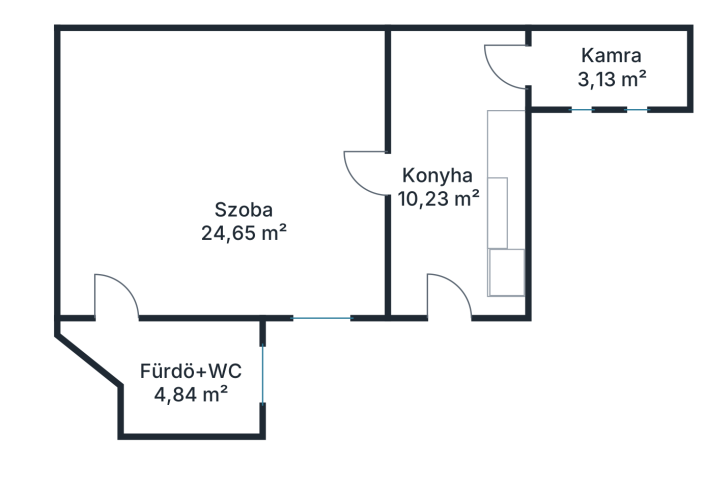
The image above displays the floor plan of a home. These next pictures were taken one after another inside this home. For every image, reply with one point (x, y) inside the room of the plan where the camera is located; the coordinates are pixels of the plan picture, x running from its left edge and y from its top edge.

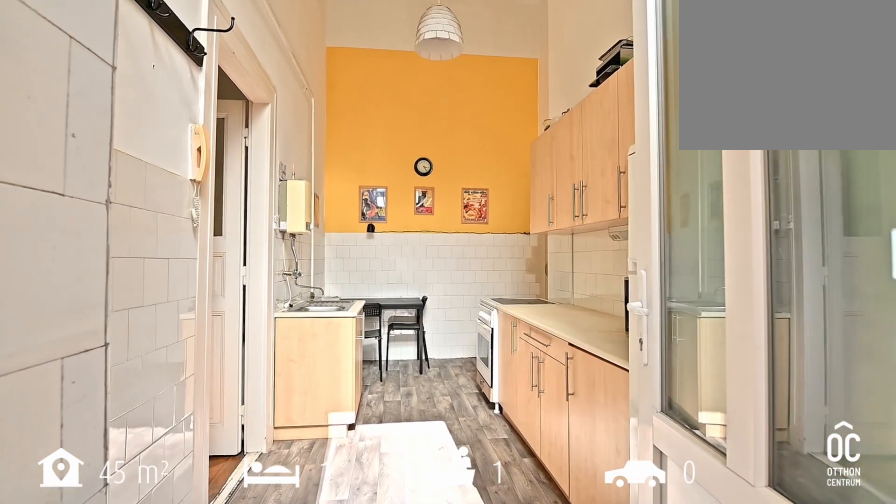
(439, 262)
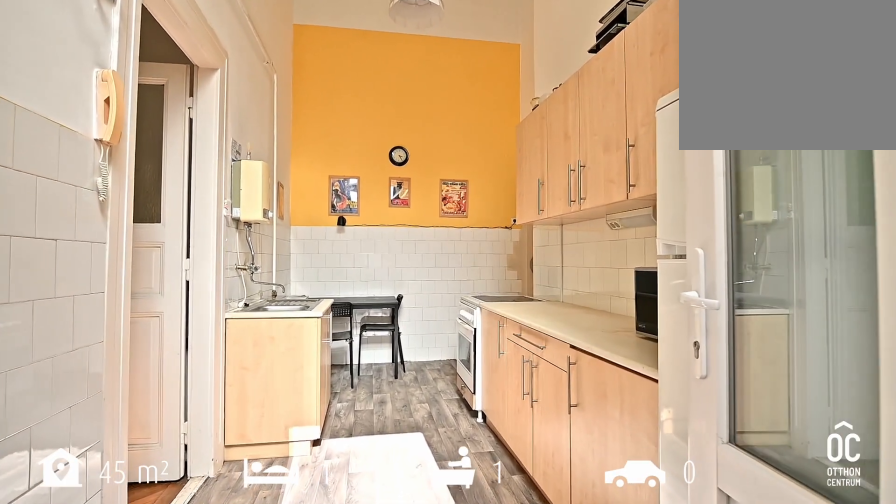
(439, 262)
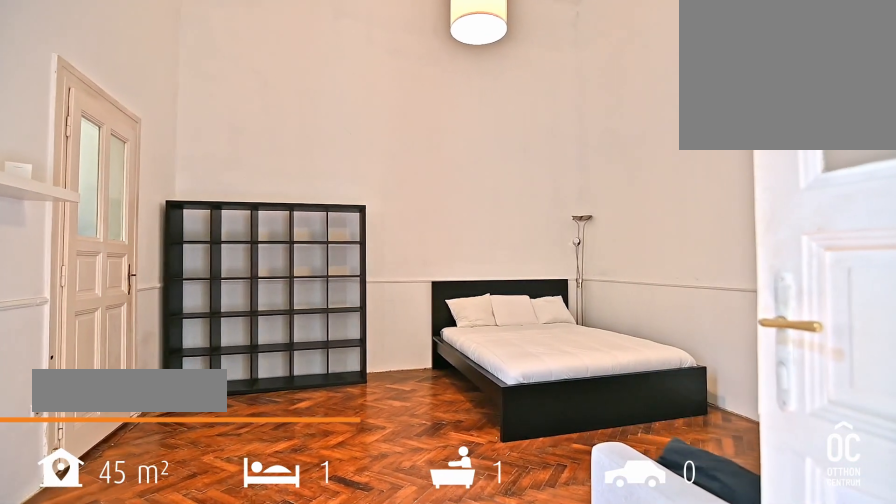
(223, 149)
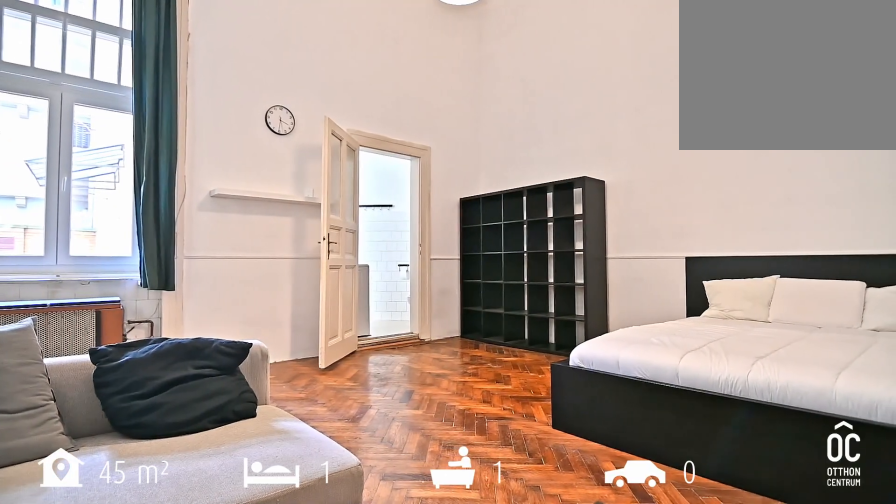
(223, 149)
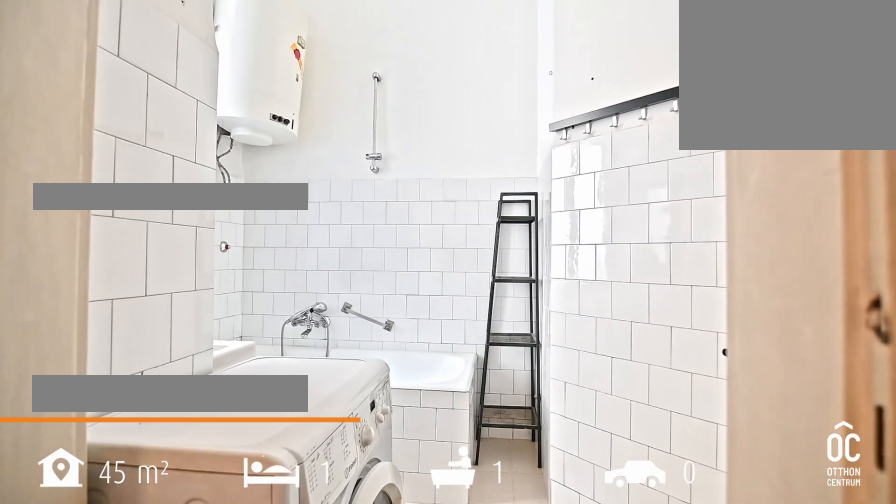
(189, 375)
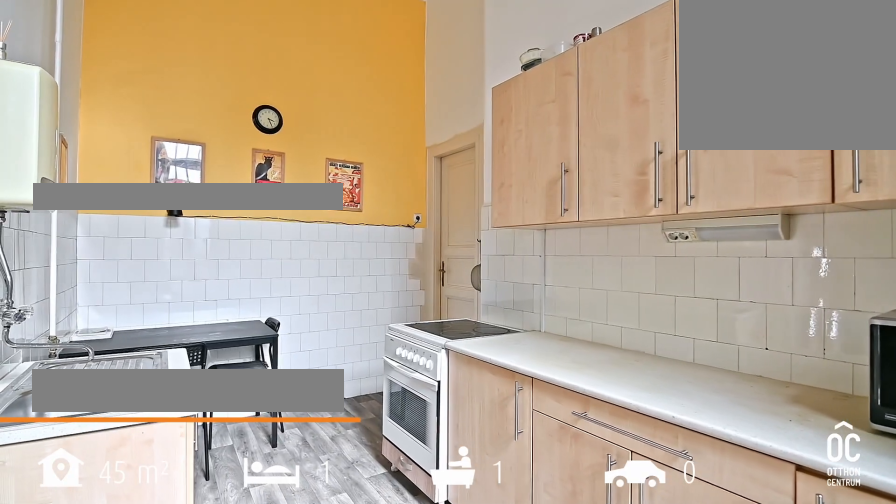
(437, 149)
